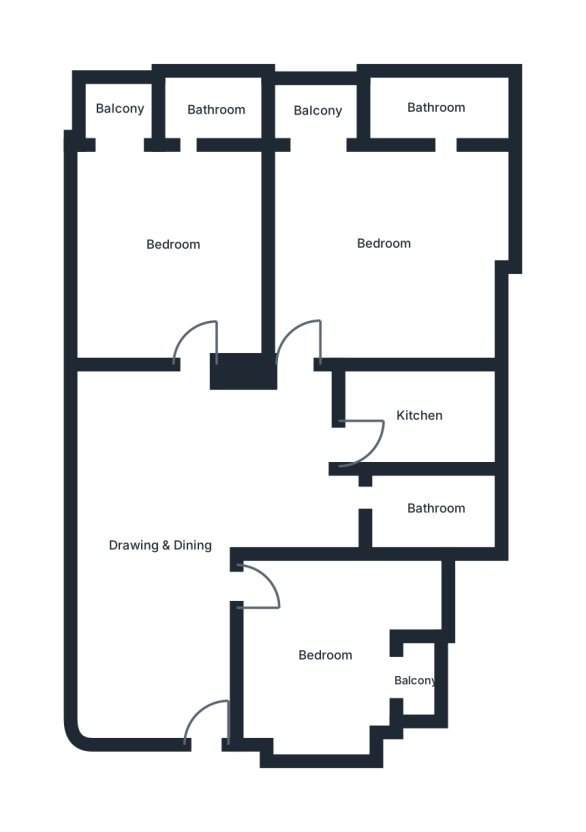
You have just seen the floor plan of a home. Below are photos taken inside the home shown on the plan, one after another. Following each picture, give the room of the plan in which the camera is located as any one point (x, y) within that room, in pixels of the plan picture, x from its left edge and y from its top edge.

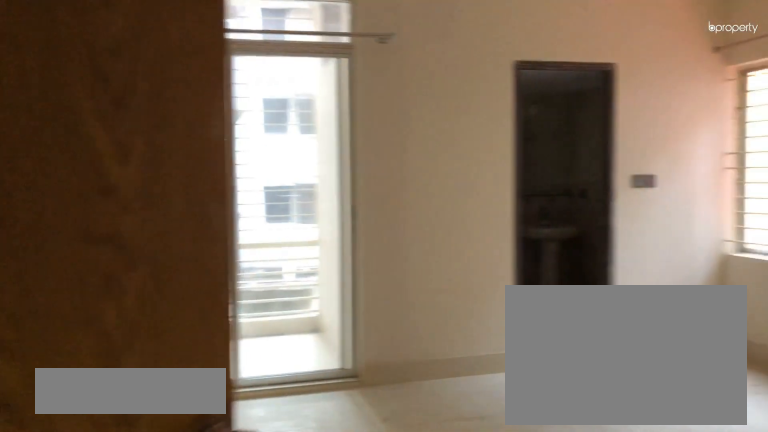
(387, 244)
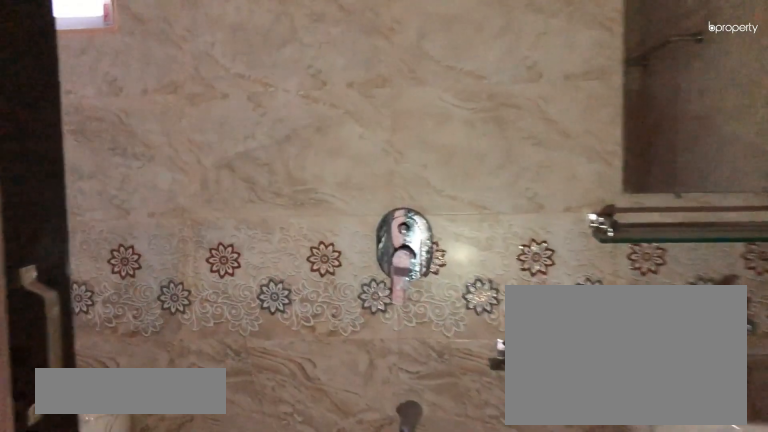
(440, 113)
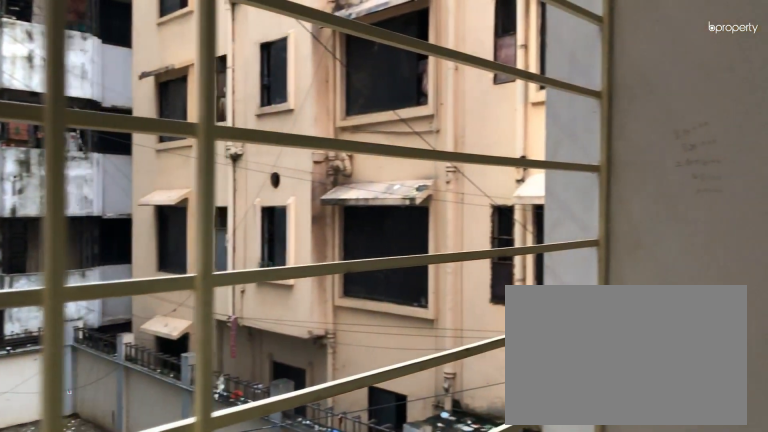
(320, 109)
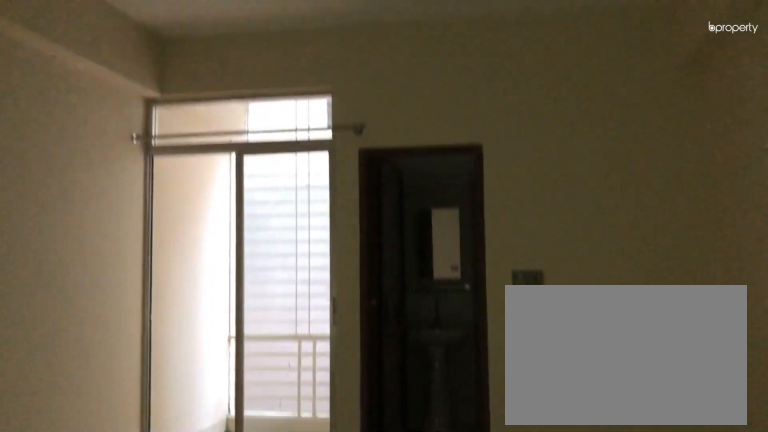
(178, 244)
